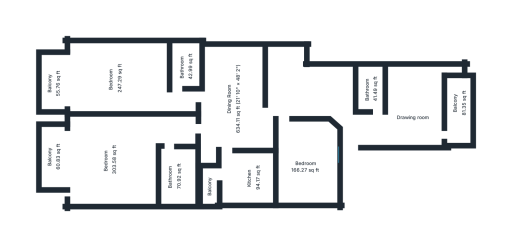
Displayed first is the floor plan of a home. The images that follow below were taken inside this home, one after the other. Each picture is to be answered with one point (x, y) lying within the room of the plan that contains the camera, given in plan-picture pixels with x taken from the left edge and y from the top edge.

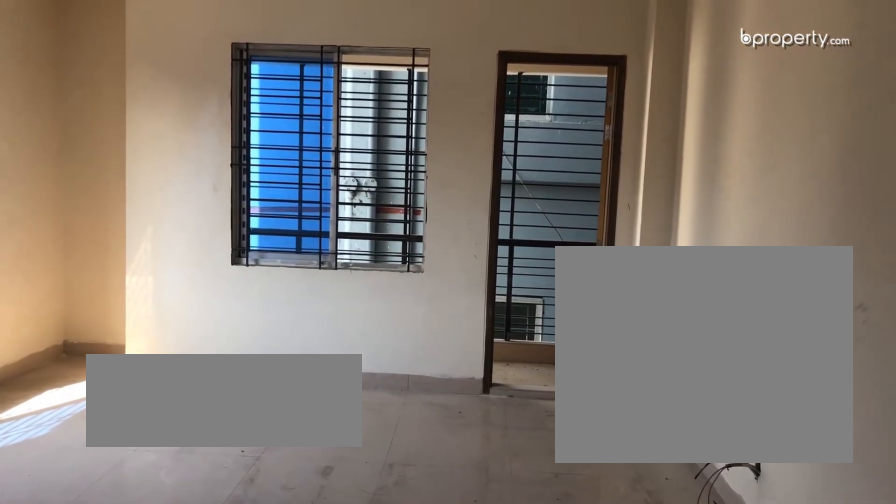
(402, 137)
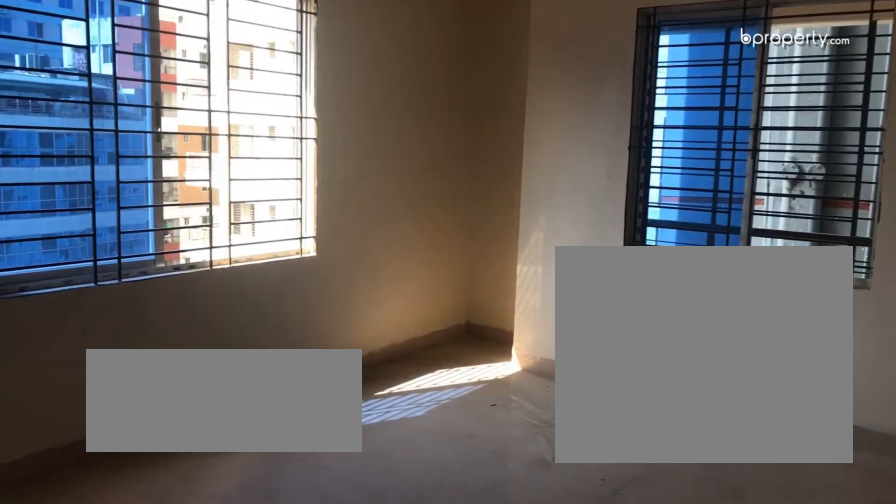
(402, 137)
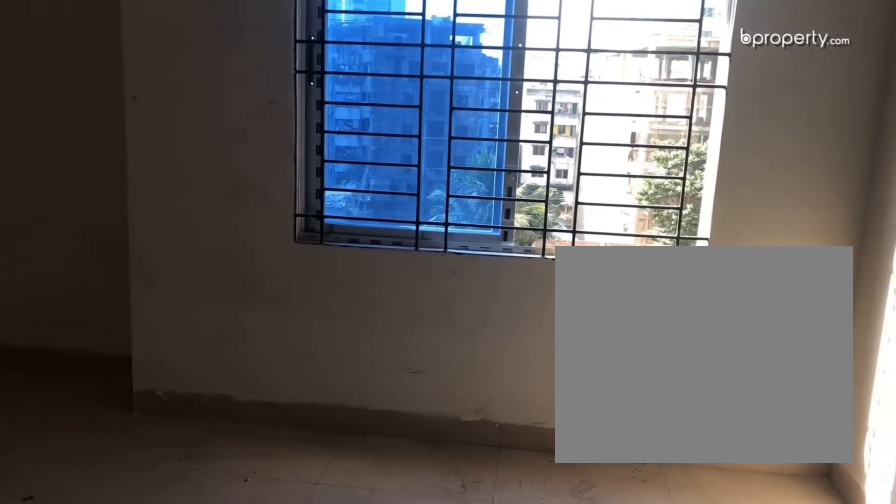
(231, 99)
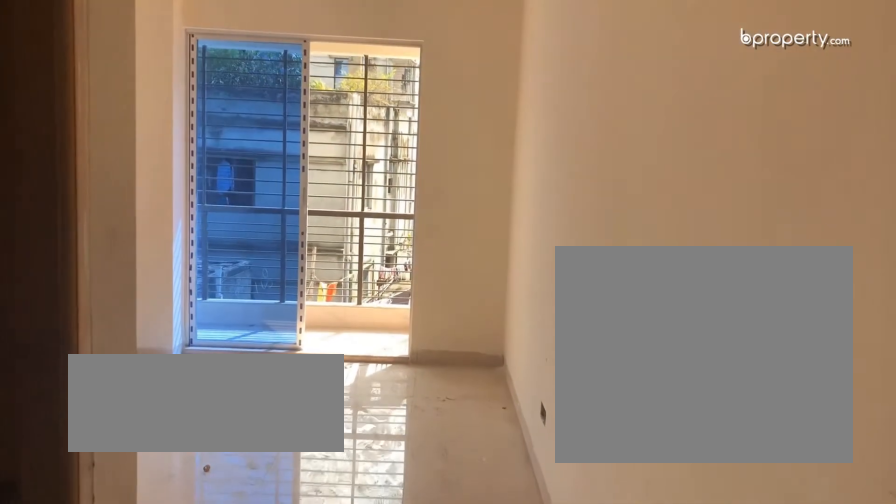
(113, 158)
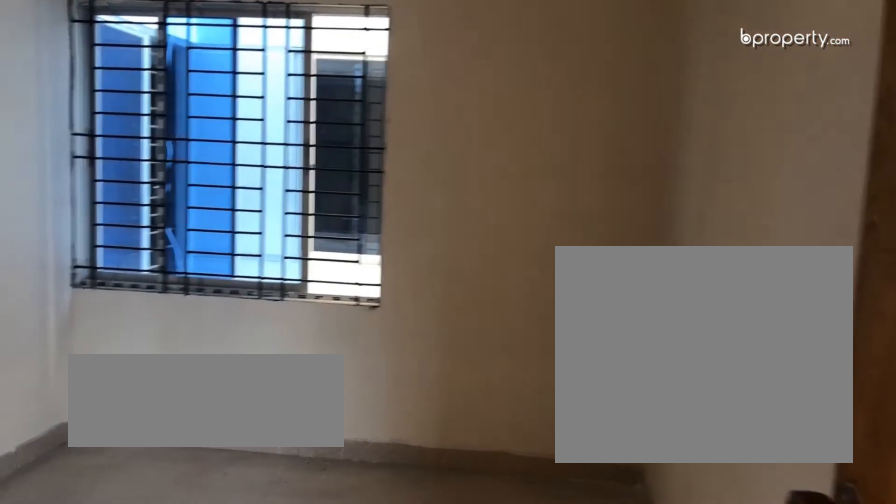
(306, 164)
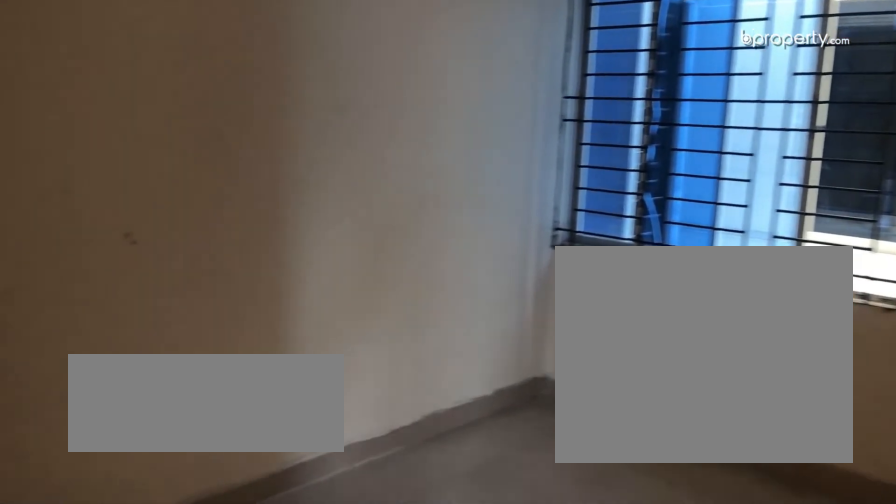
(306, 164)
